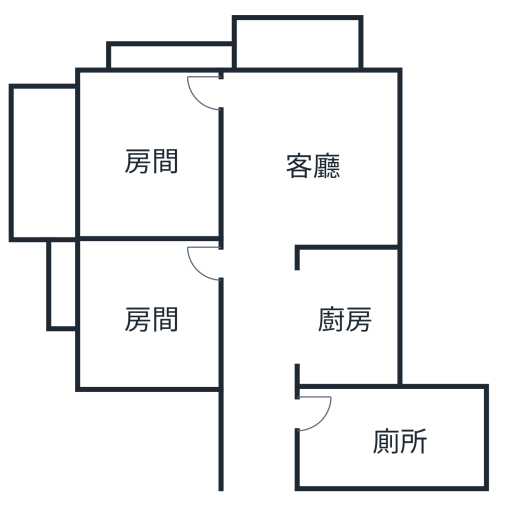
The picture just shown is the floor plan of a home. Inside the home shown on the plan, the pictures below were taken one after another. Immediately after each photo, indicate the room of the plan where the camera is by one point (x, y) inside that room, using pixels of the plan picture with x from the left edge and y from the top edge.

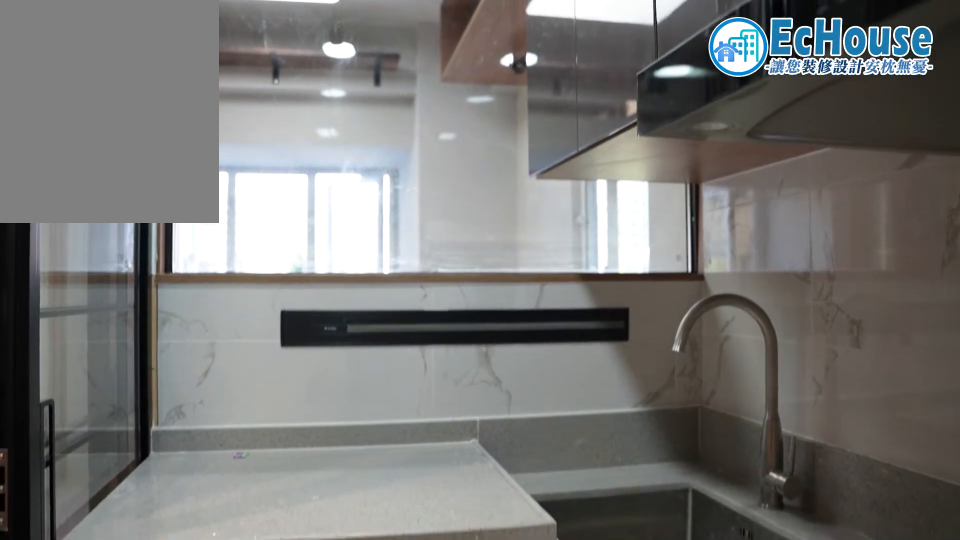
(344, 373)
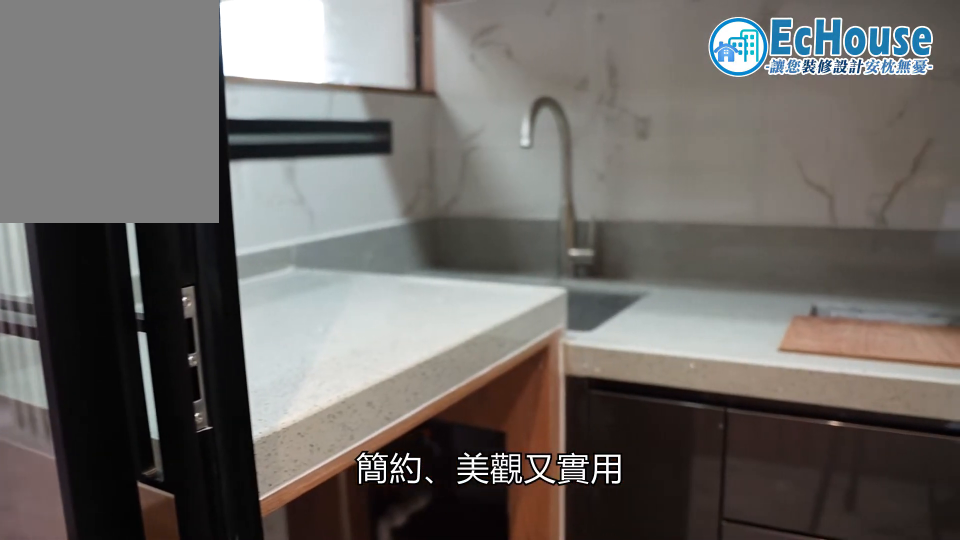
(344, 373)
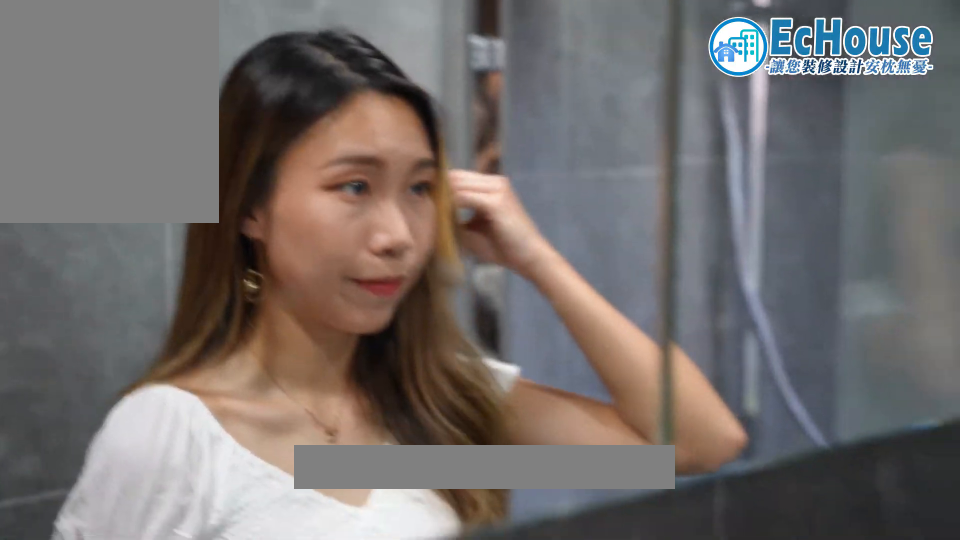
(339, 461)
